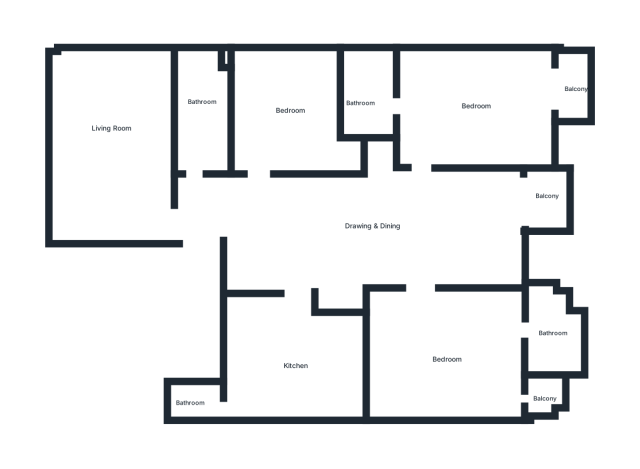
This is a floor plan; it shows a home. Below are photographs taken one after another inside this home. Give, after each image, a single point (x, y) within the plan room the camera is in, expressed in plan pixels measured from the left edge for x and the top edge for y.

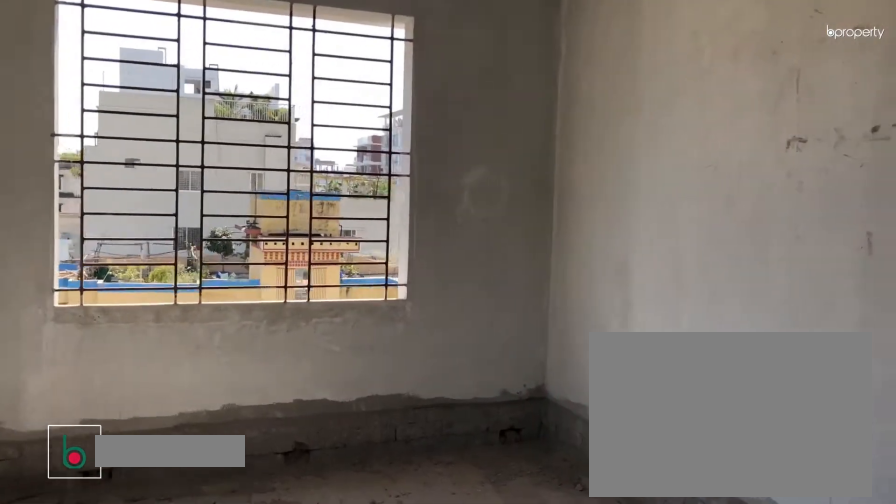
(114, 146)
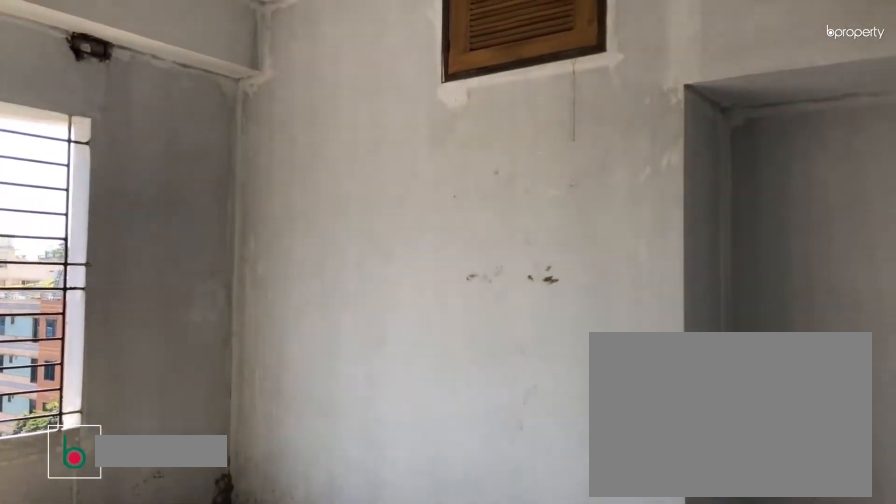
(300, 111)
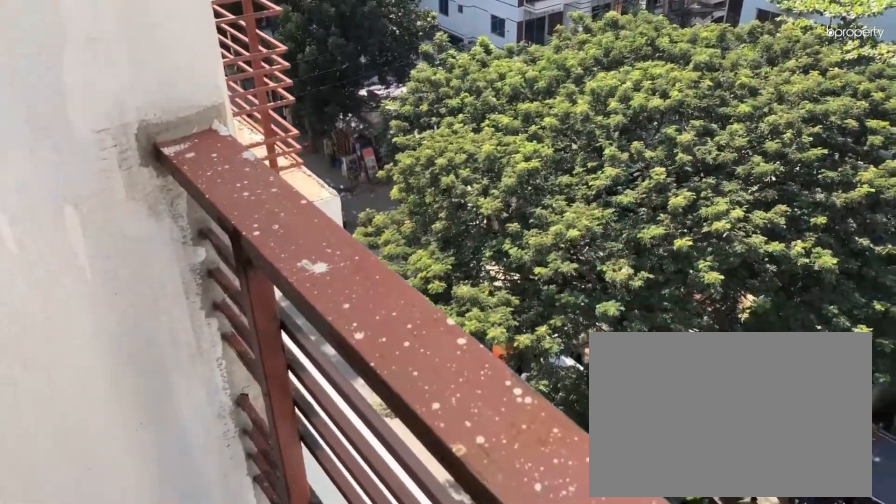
(547, 200)
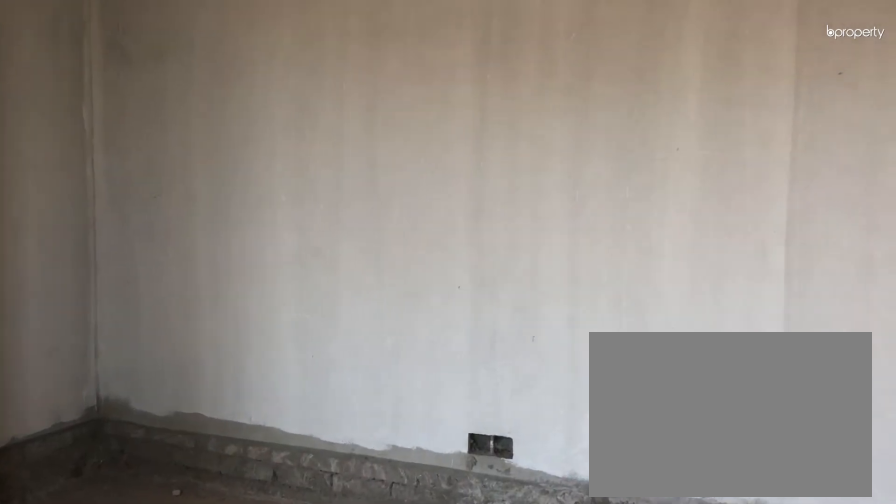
(469, 104)
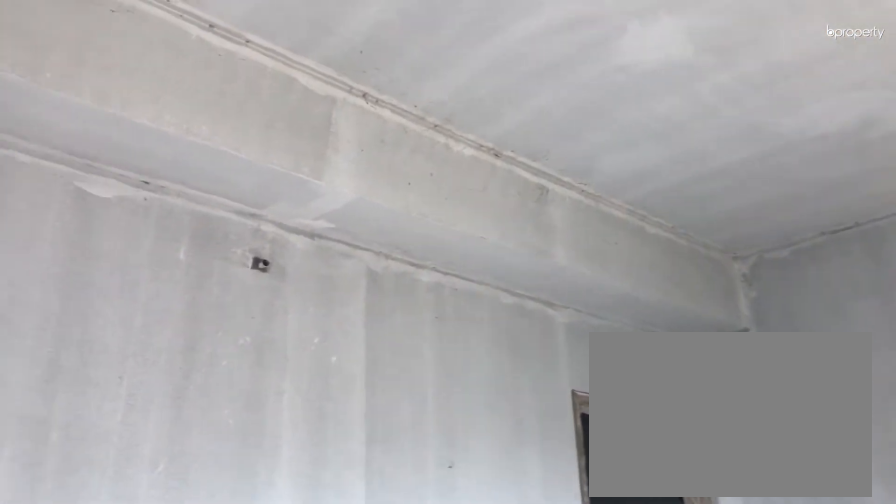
(469, 104)
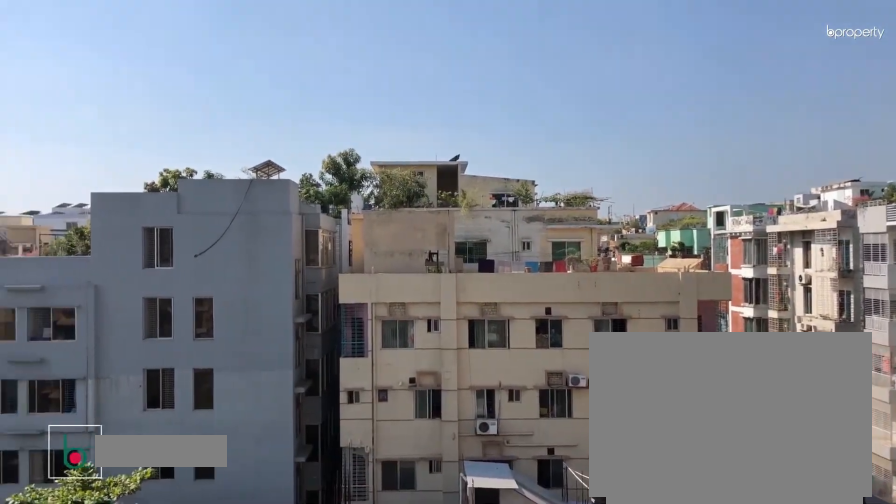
(574, 86)
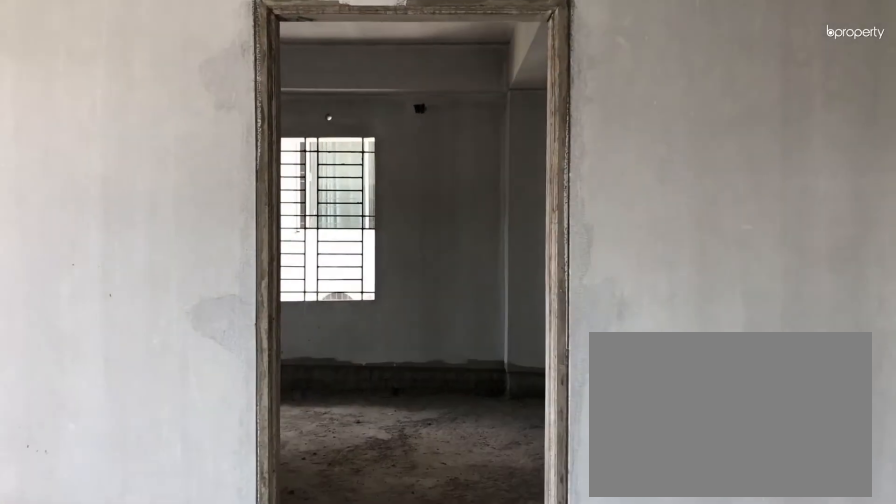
(424, 274)
